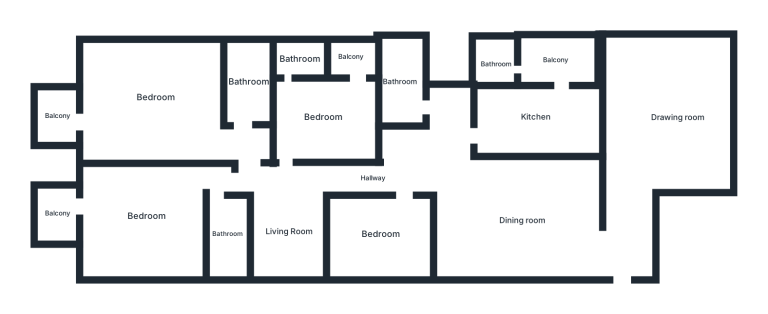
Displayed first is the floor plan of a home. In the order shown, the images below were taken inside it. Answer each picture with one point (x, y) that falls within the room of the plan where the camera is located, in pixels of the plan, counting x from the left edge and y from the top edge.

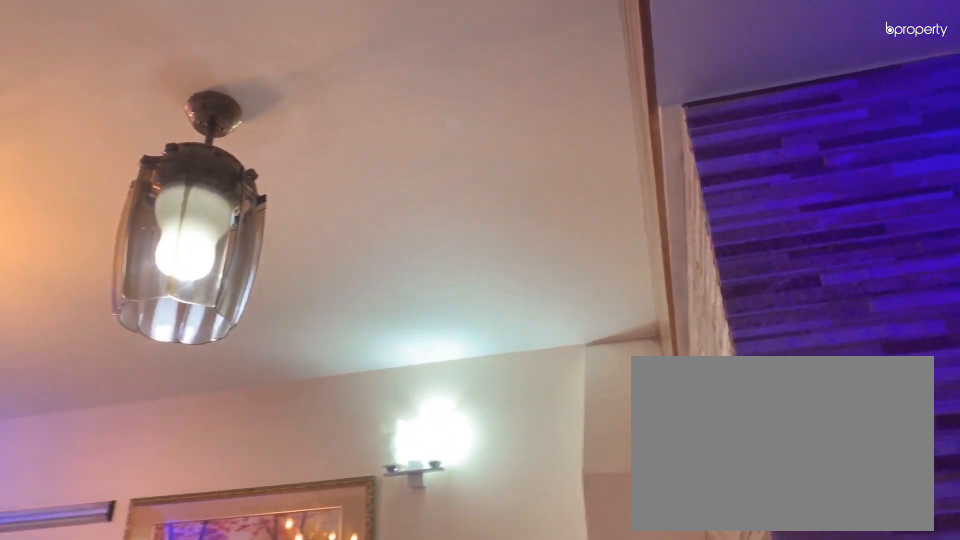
(676, 119)
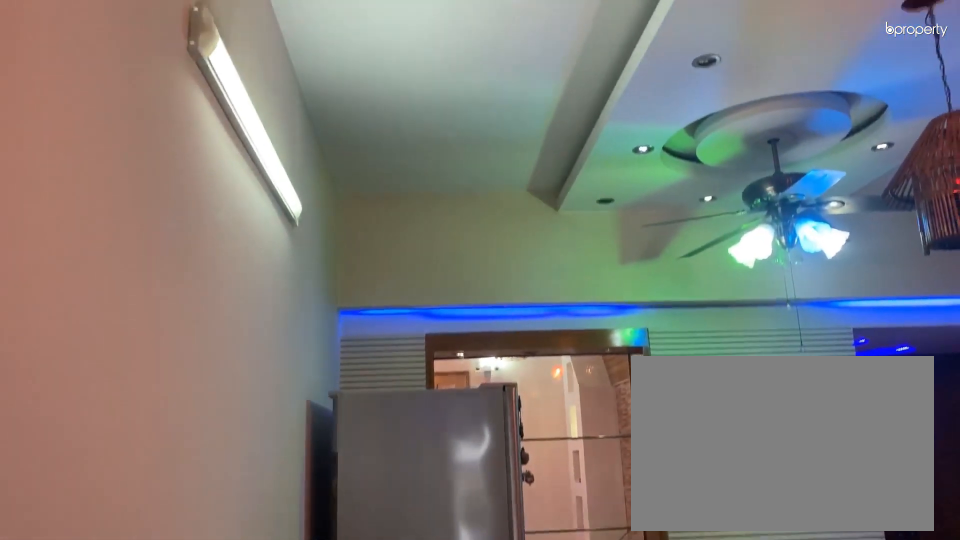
(521, 221)
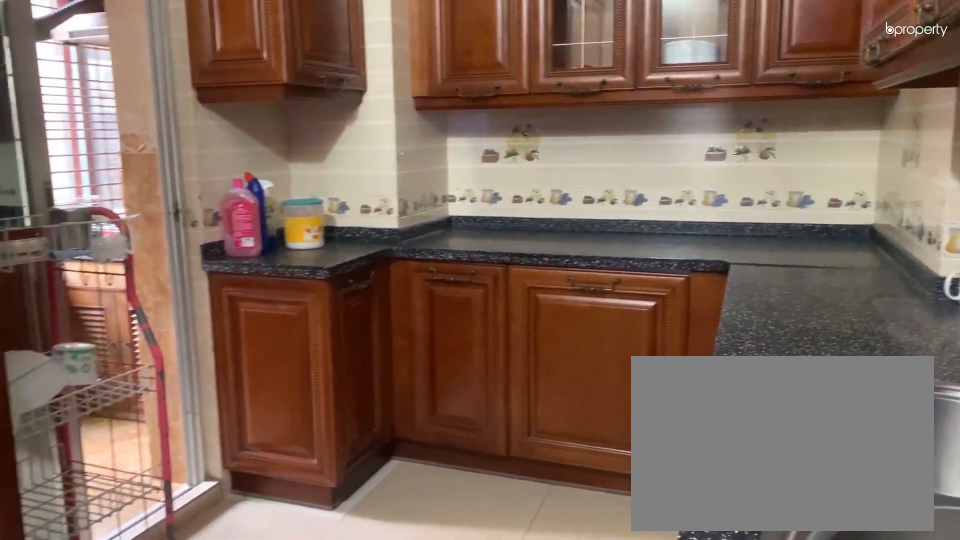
(533, 117)
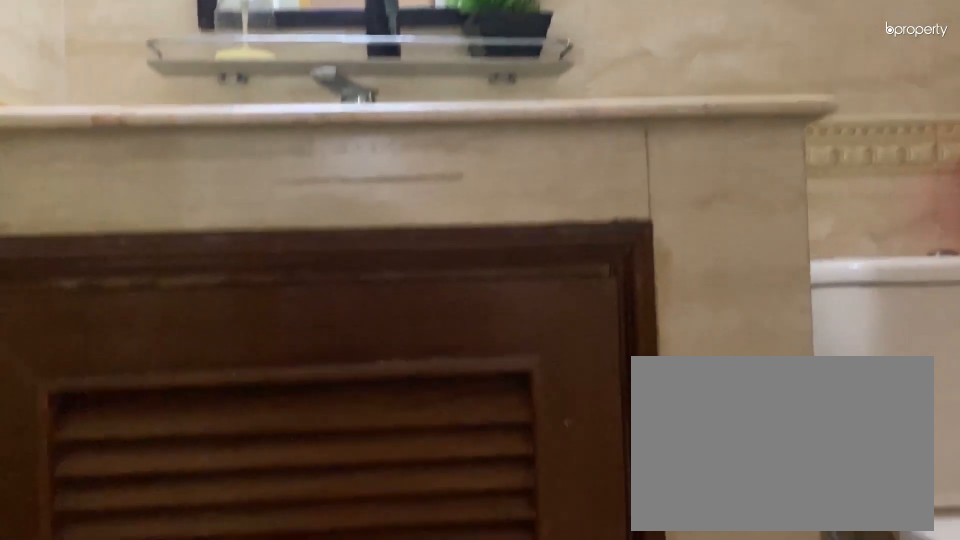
(401, 82)
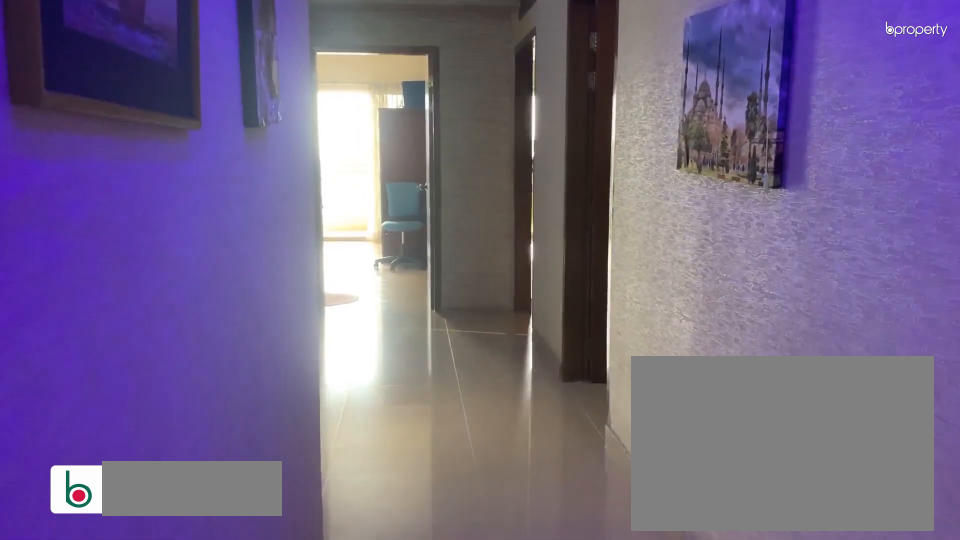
(373, 178)
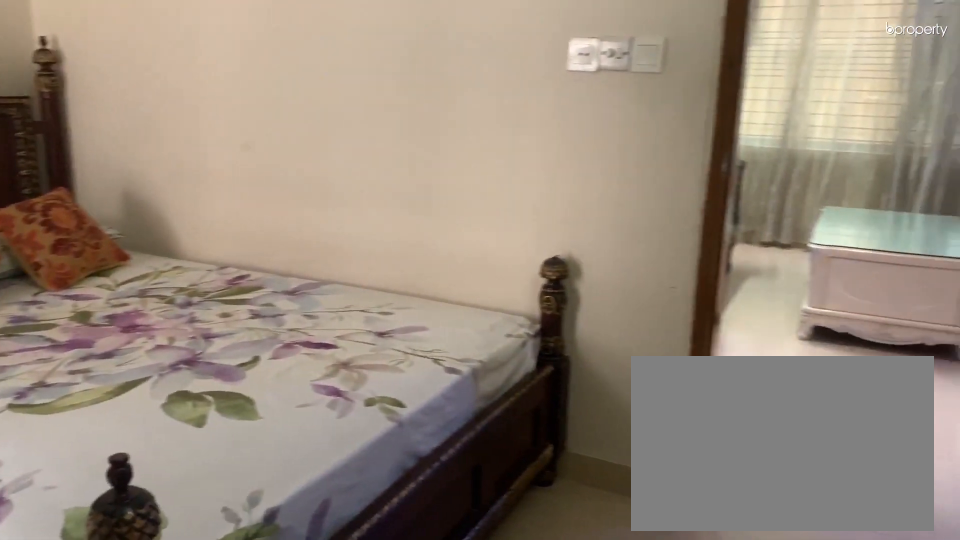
(324, 117)
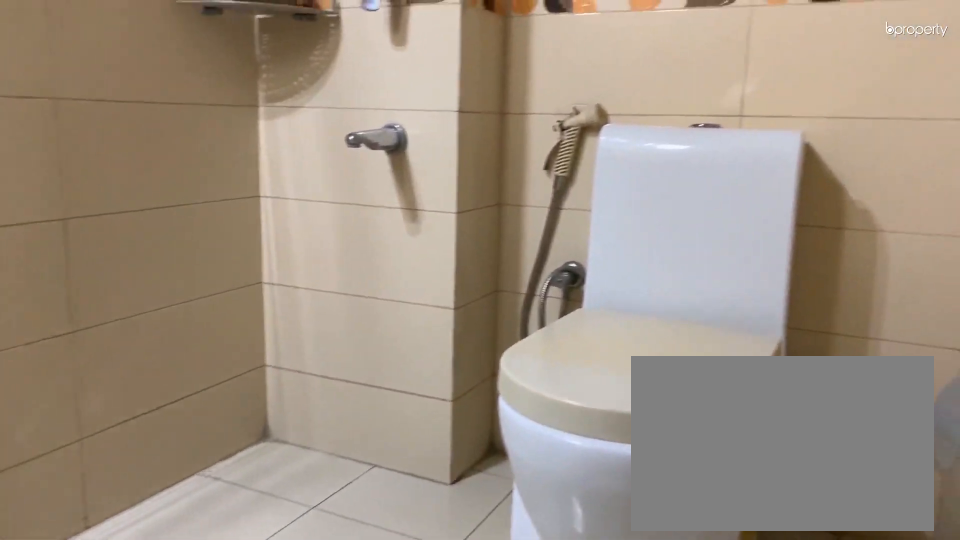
(300, 59)
